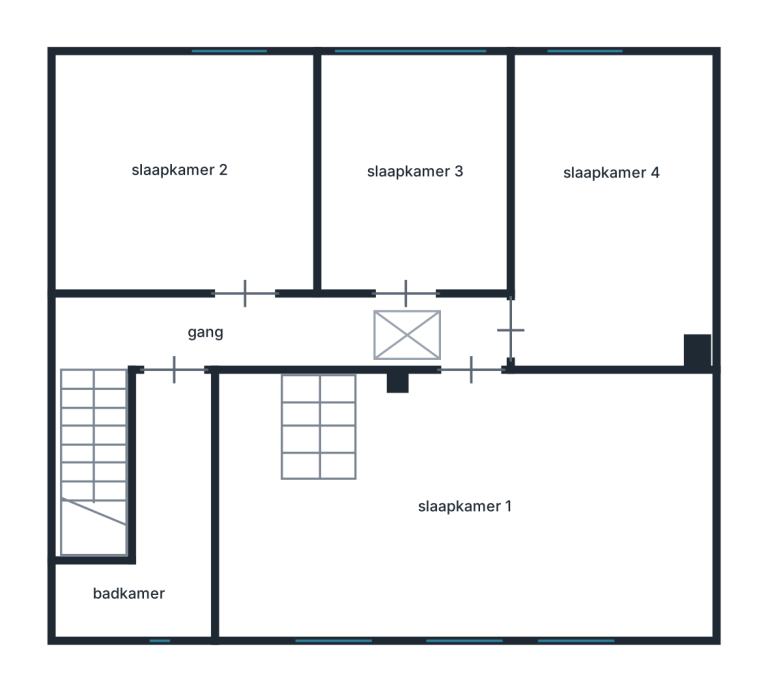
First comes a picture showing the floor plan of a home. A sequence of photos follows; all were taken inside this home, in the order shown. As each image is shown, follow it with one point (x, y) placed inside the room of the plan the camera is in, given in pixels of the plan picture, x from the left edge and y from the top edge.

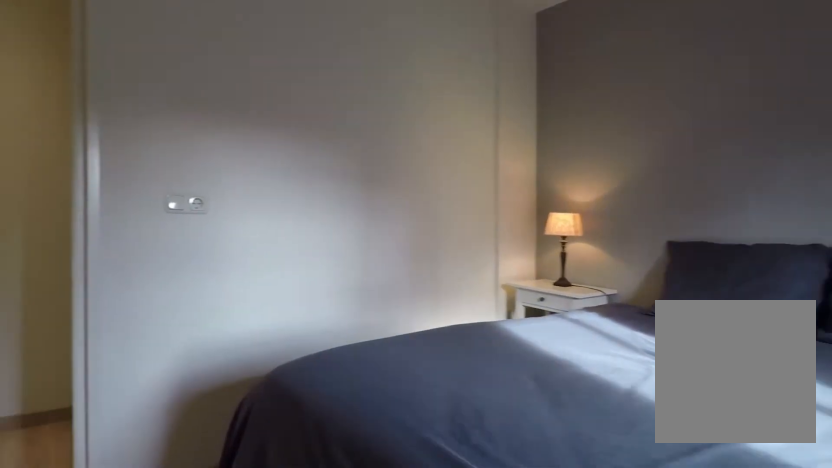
(186, 176)
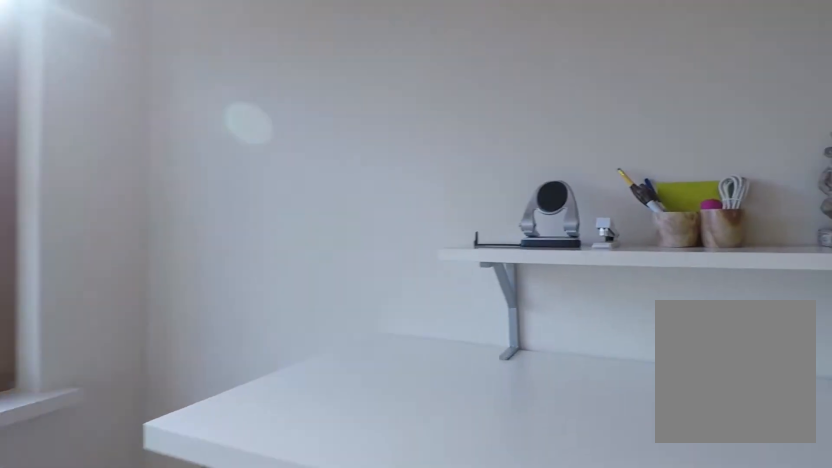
(410, 136)
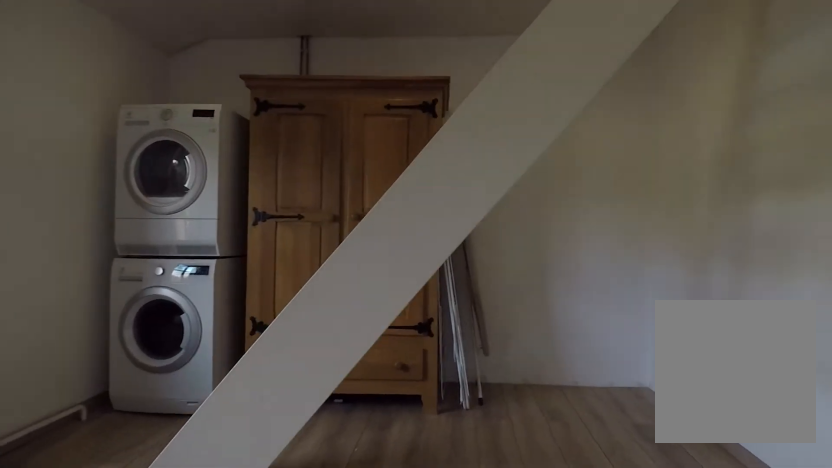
(264, 520)
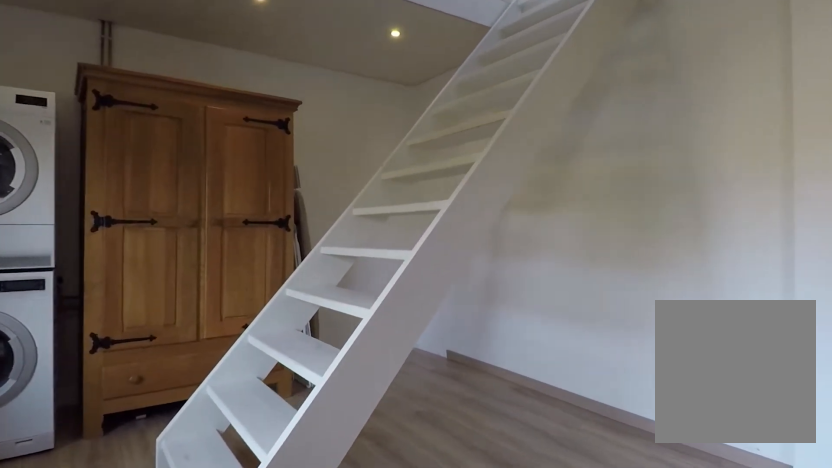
(264, 520)
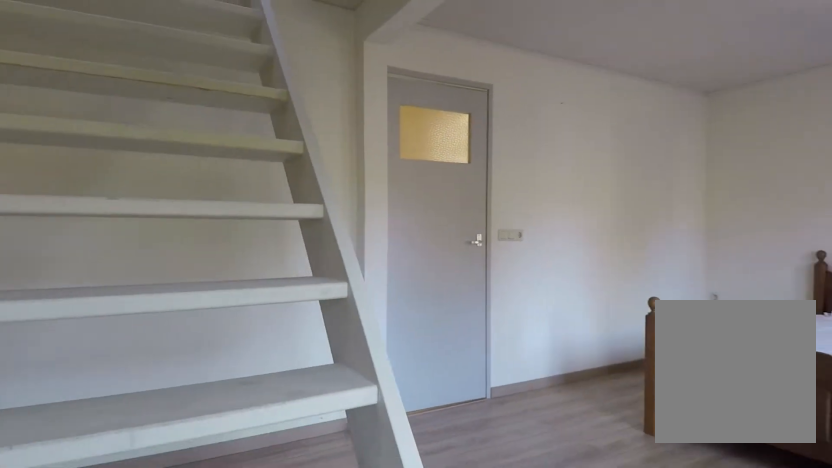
(264, 520)
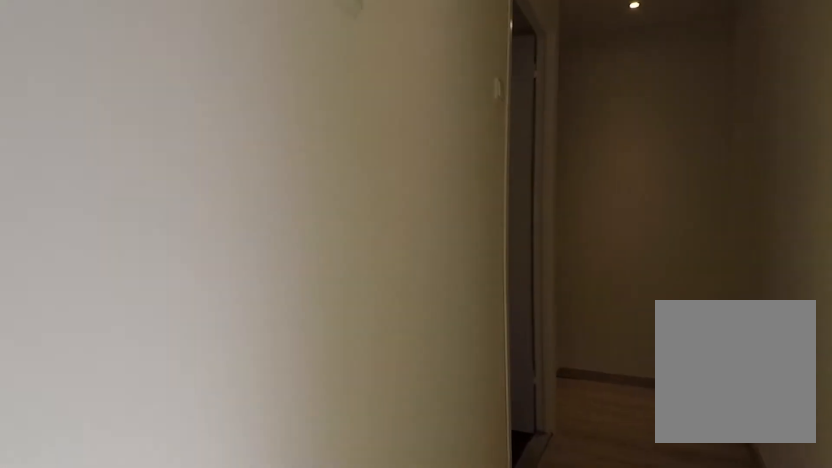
(196, 325)
